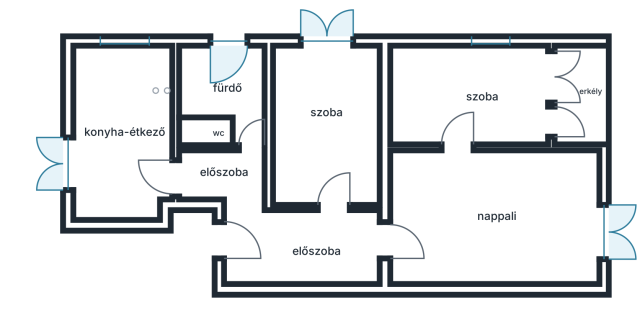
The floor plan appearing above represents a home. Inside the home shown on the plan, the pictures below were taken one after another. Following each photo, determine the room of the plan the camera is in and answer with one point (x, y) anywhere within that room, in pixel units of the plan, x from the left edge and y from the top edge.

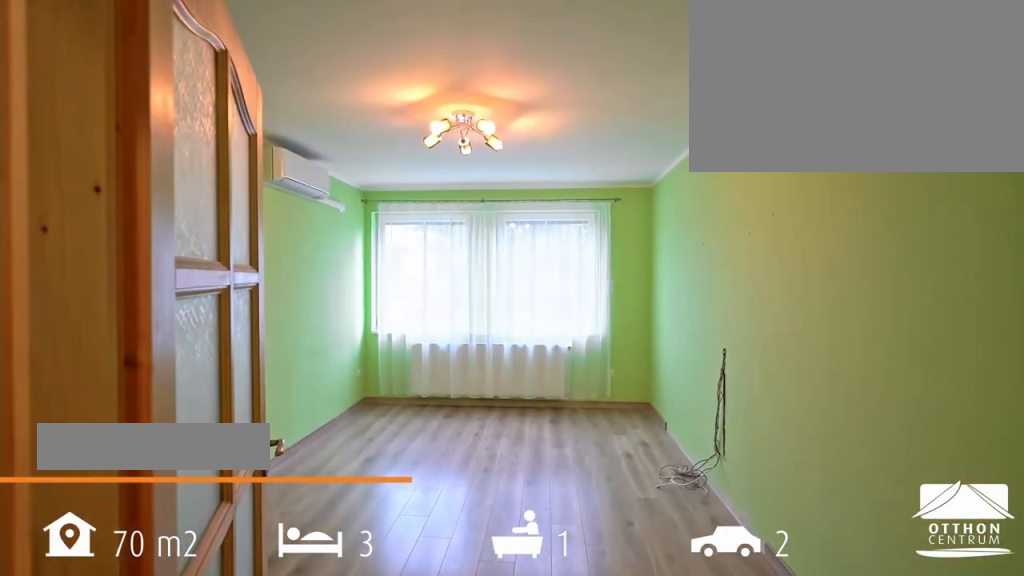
(494, 219)
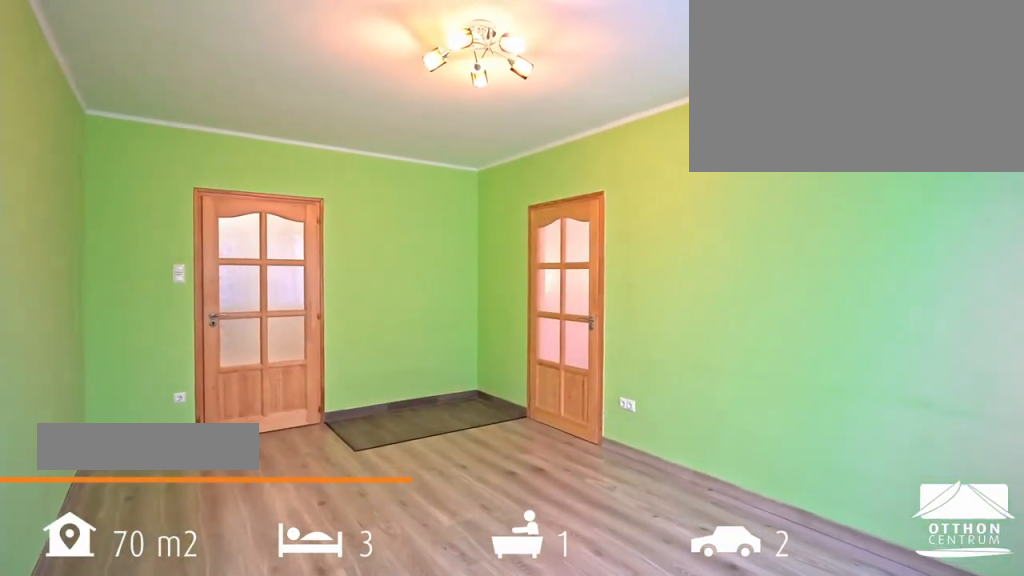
(494, 219)
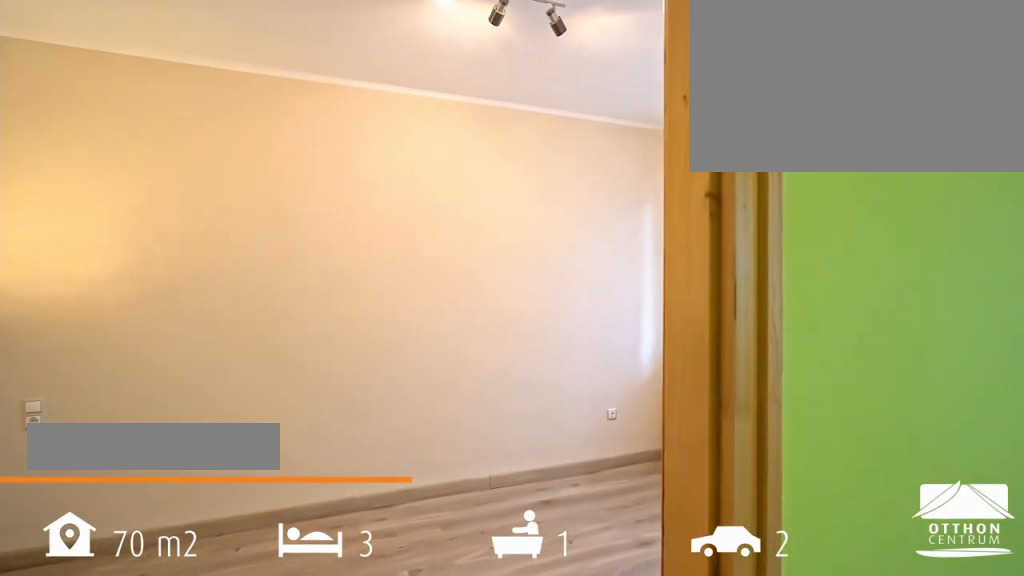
(481, 83)
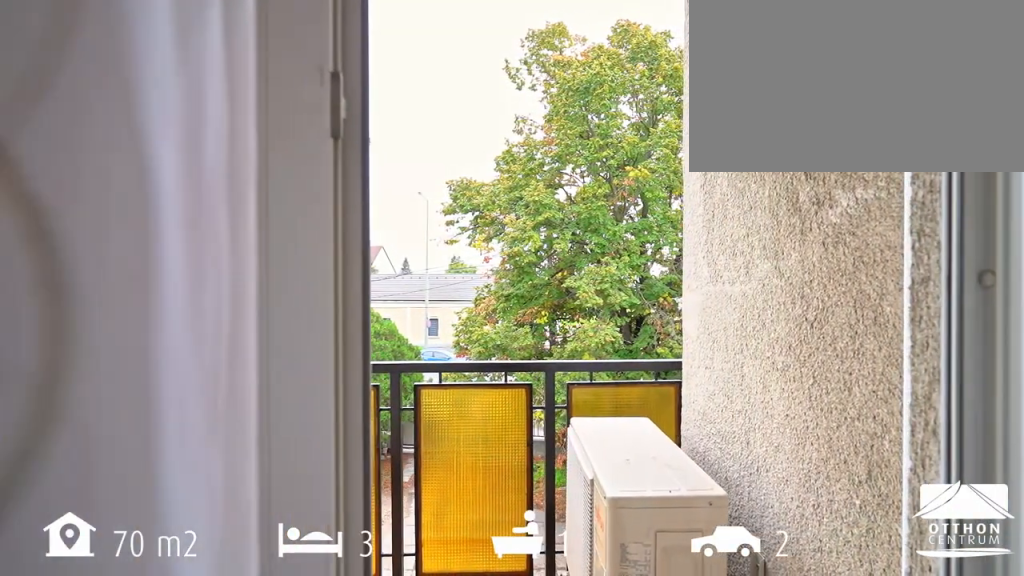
(576, 96)
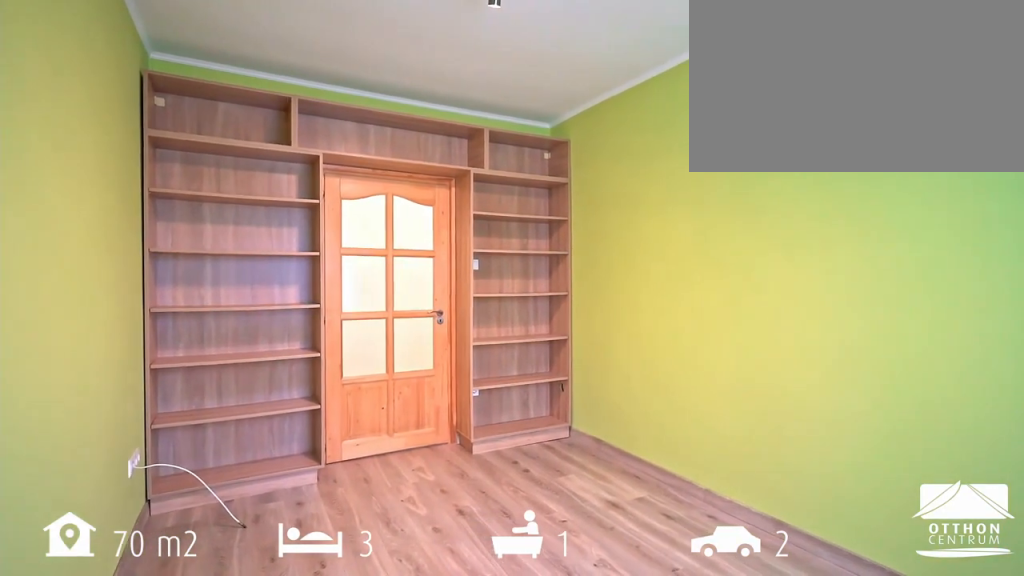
(325, 127)
